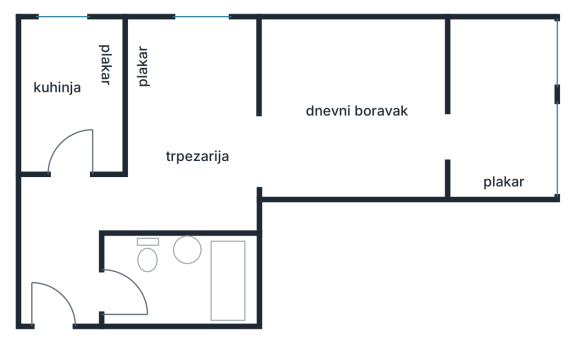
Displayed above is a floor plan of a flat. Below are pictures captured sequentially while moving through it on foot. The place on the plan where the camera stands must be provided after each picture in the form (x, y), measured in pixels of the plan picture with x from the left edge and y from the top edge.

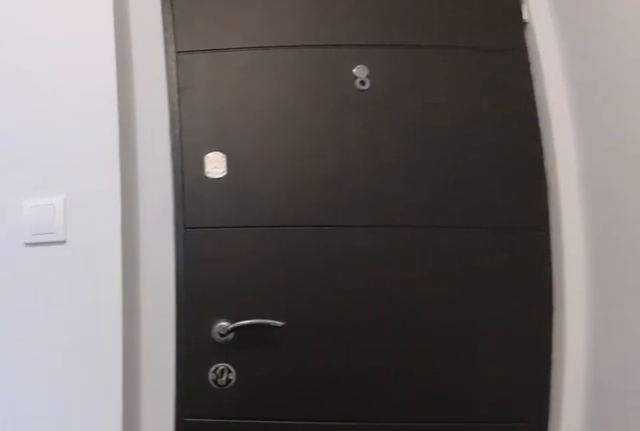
(70, 285)
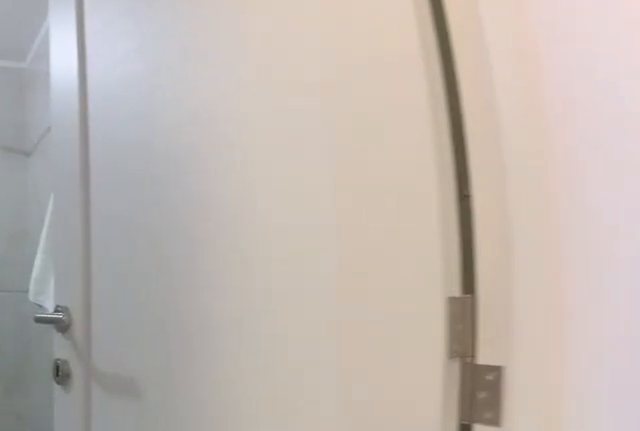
(79, 295)
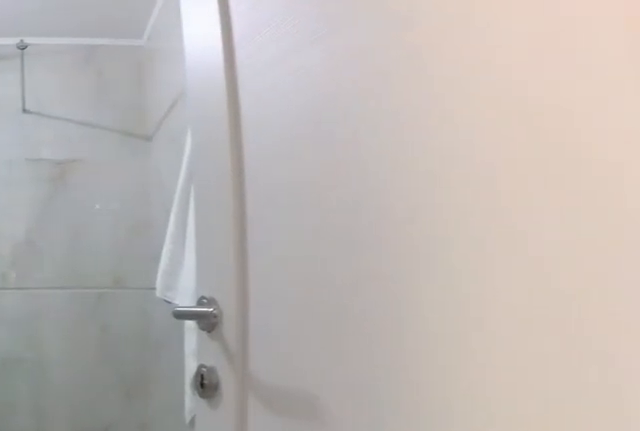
(86, 296)
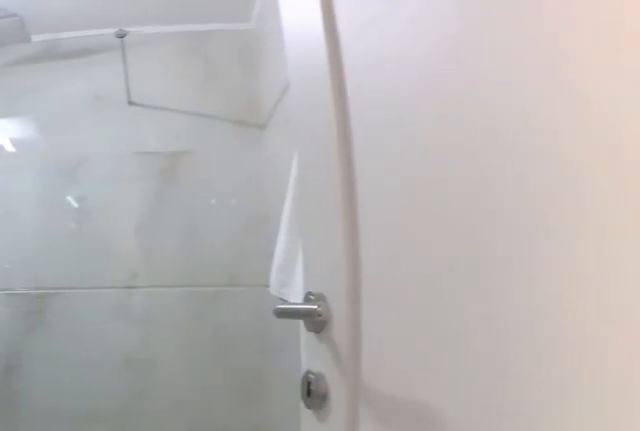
(89, 297)
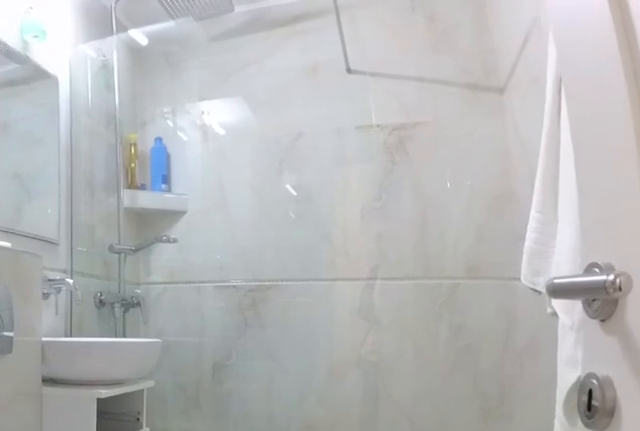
(101, 298)
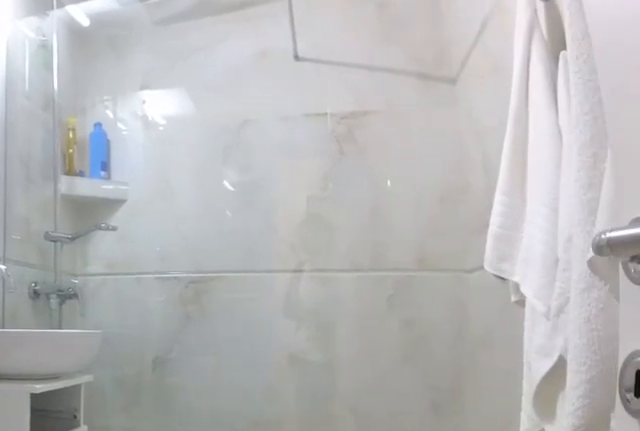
(106, 298)
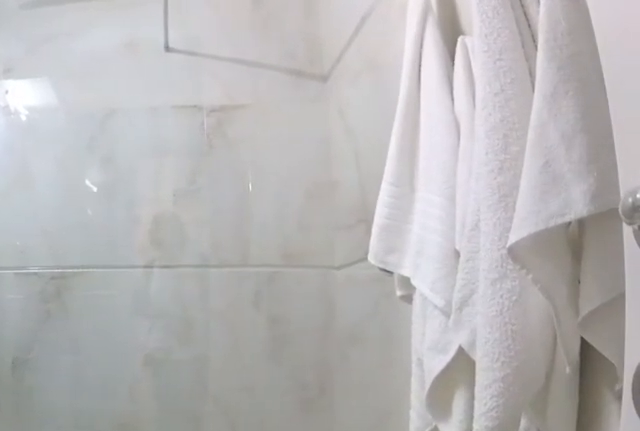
(119, 299)
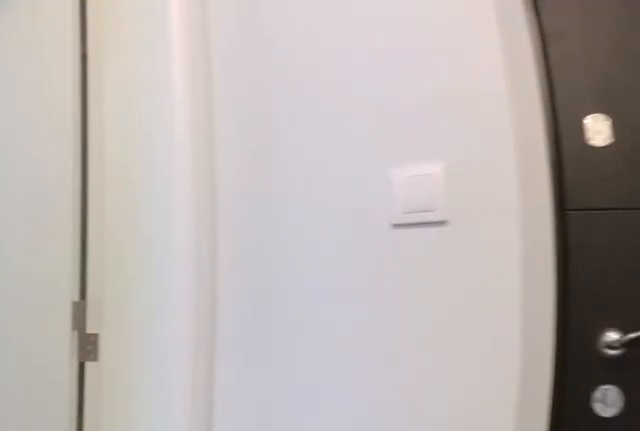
(70, 279)
